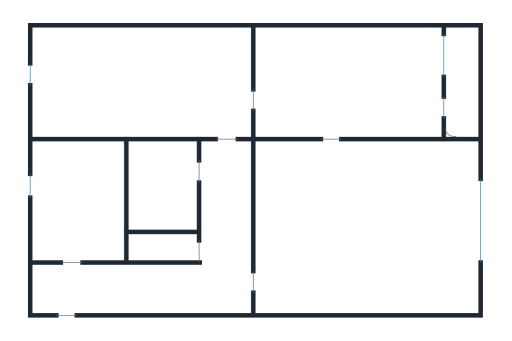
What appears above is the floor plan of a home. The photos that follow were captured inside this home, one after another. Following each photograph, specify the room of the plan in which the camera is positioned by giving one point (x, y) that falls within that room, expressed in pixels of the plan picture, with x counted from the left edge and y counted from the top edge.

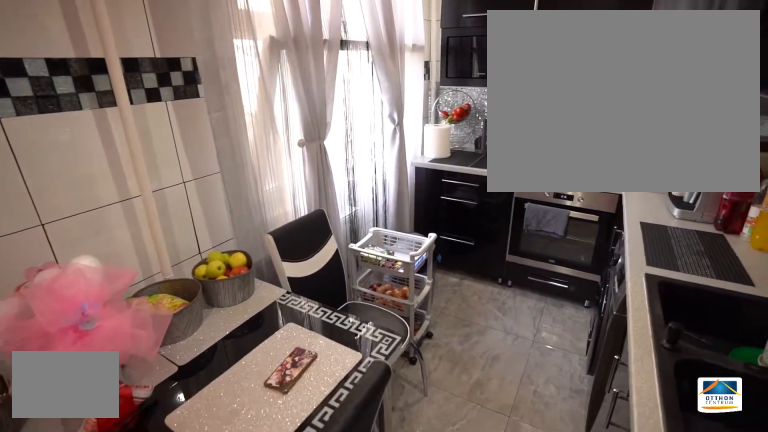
(74, 205)
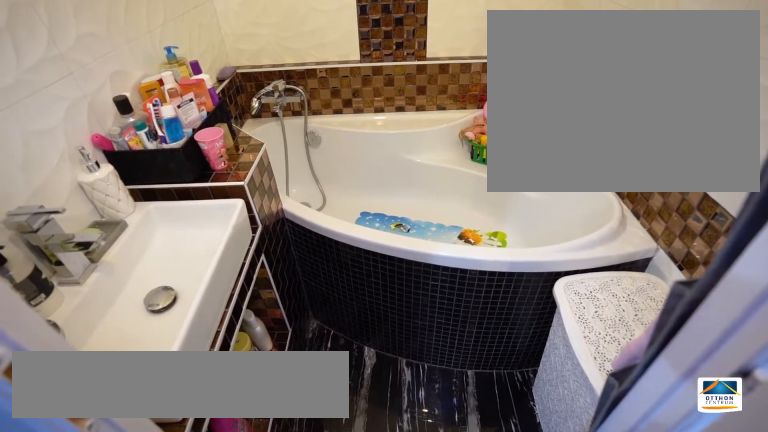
(165, 192)
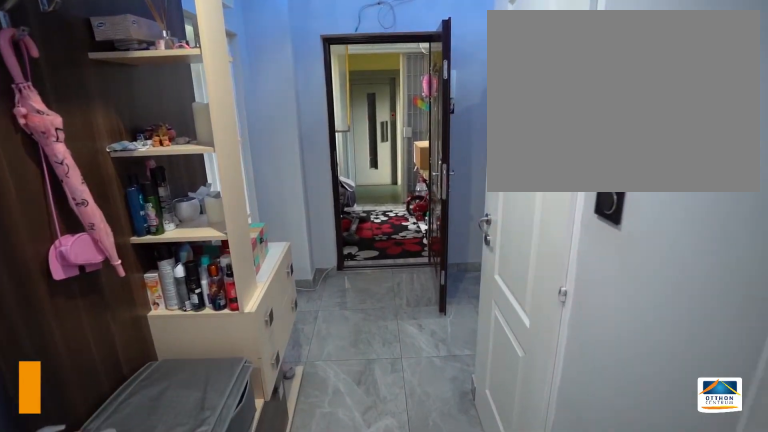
(228, 225)
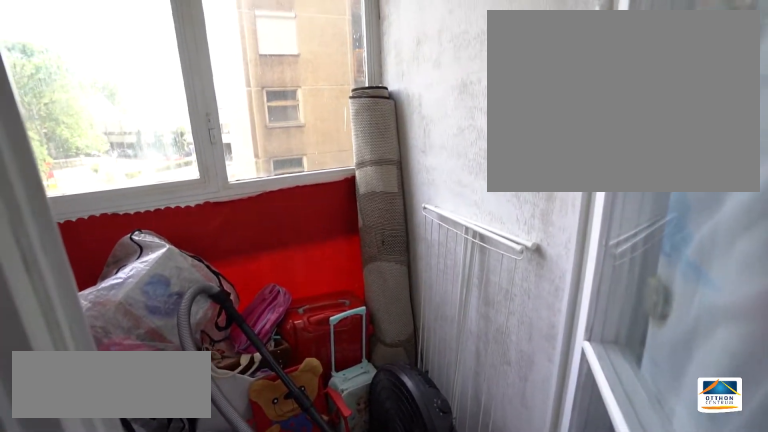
(460, 85)
